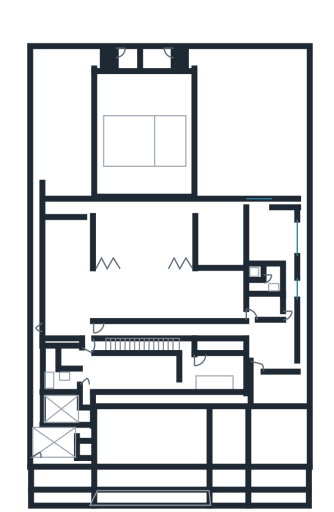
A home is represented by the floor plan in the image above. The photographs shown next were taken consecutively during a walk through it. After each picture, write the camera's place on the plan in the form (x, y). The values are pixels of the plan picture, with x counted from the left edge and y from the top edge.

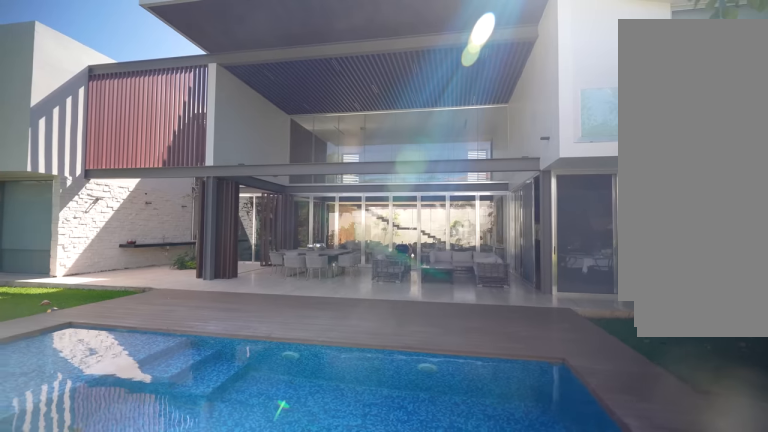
(68, 66)
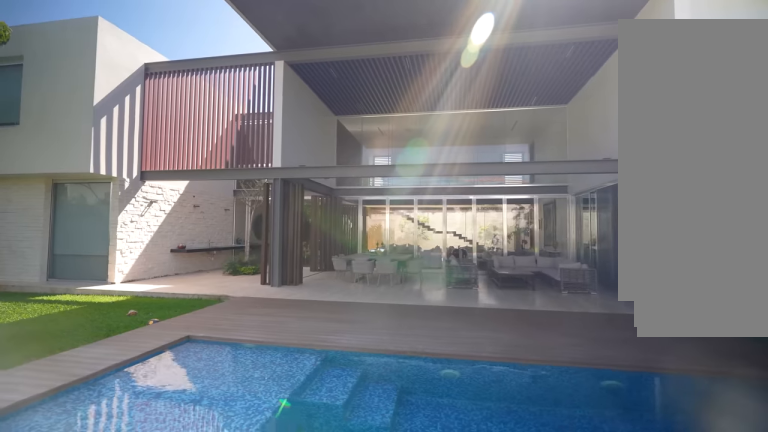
(73, 68)
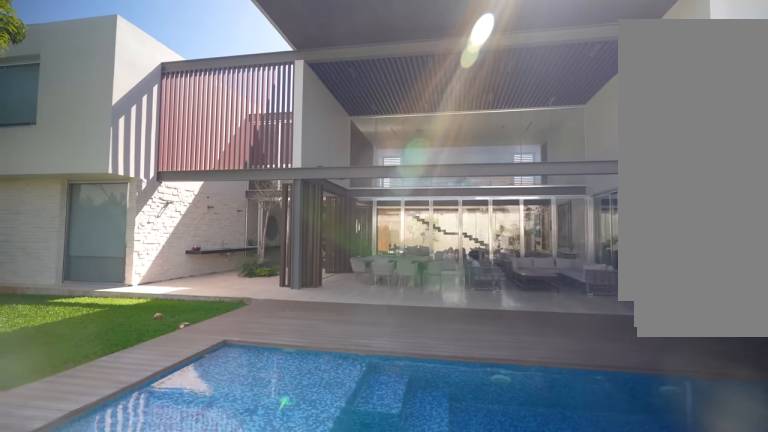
(91, 69)
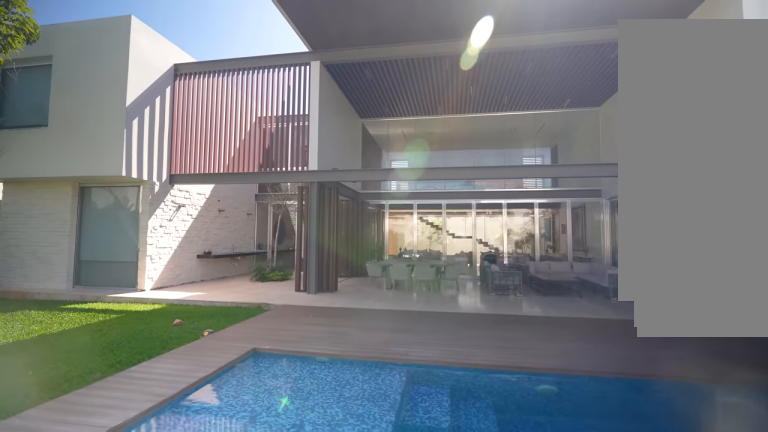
(97, 67)
